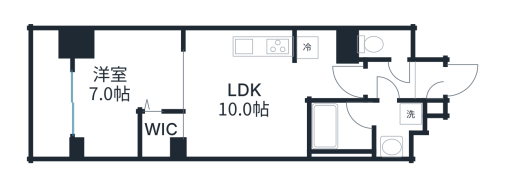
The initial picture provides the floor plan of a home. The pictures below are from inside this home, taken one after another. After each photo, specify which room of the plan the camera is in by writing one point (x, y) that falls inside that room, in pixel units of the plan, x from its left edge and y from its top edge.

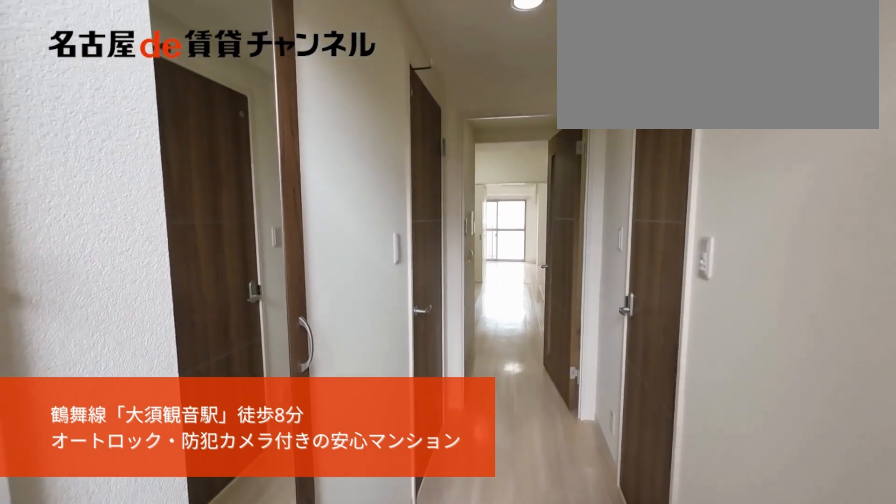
(429, 85)
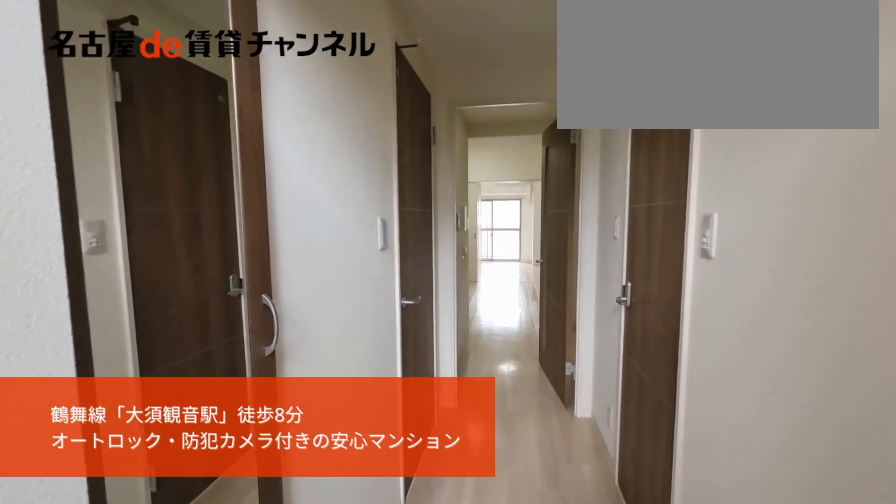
(429, 85)
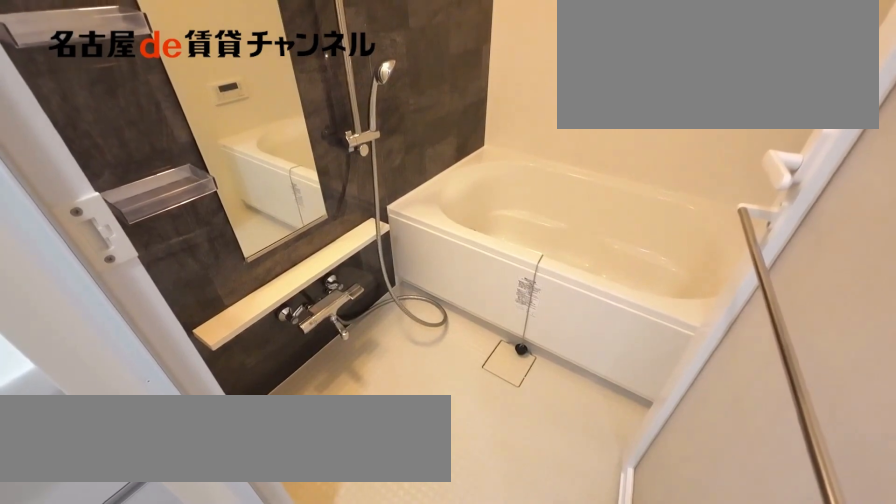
(363, 128)
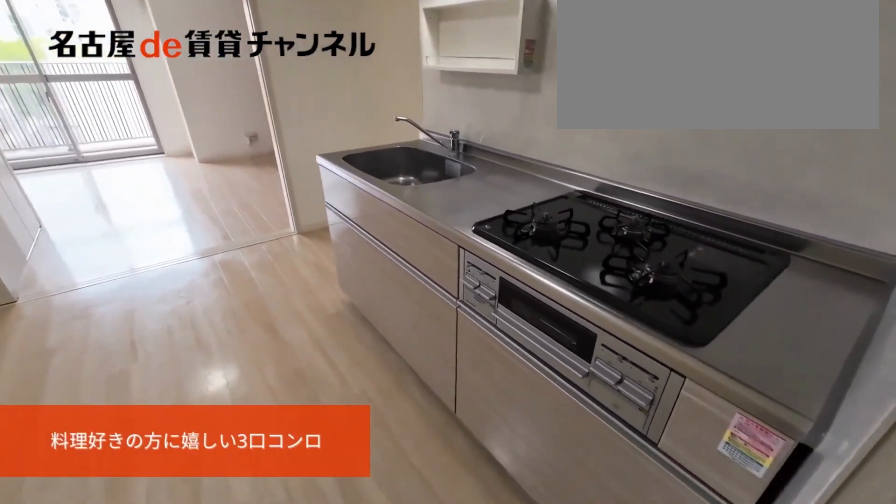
(245, 93)
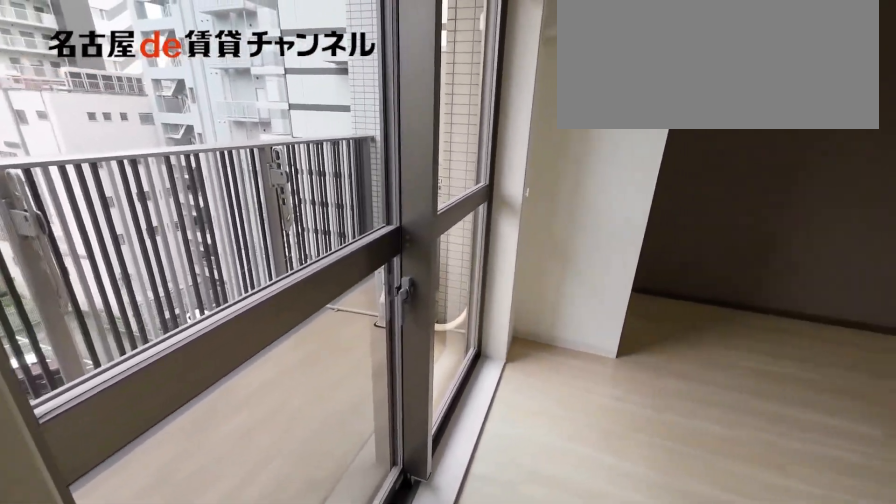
(127, 93)
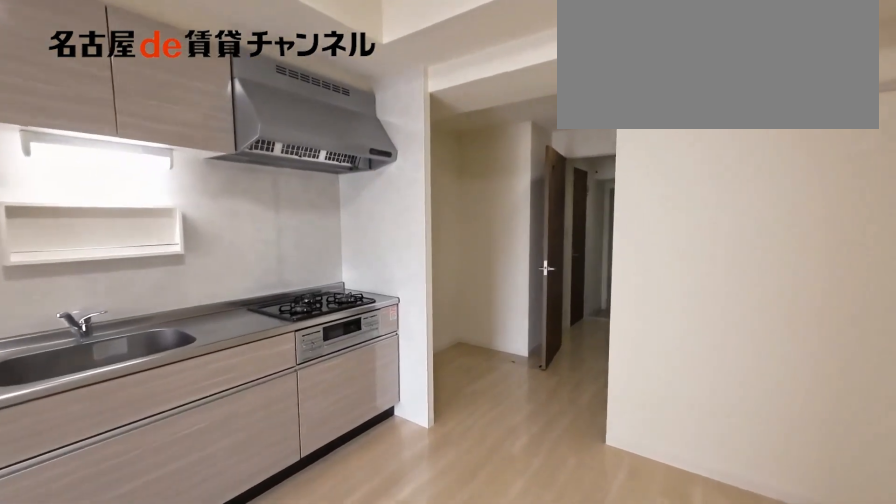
(245, 93)
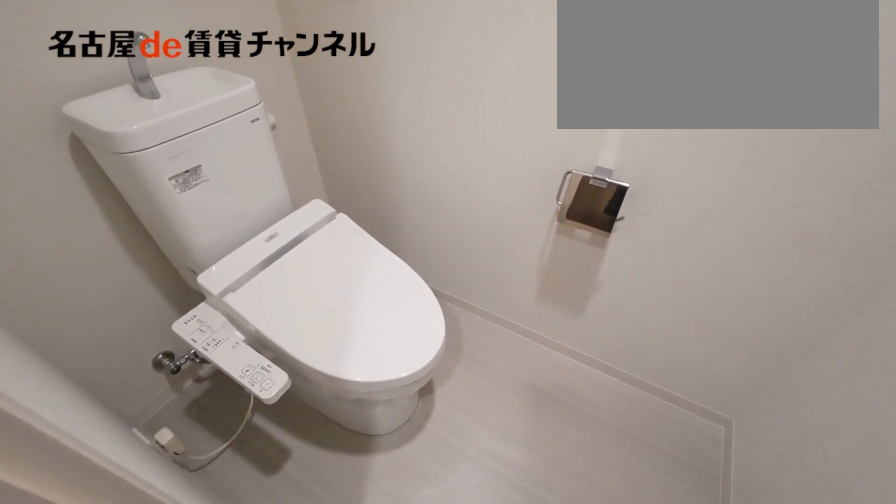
(385, 44)
